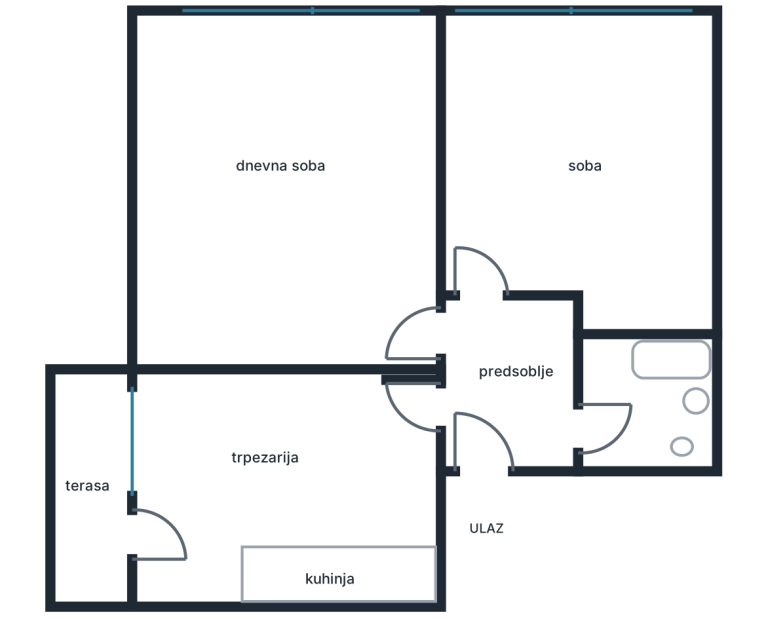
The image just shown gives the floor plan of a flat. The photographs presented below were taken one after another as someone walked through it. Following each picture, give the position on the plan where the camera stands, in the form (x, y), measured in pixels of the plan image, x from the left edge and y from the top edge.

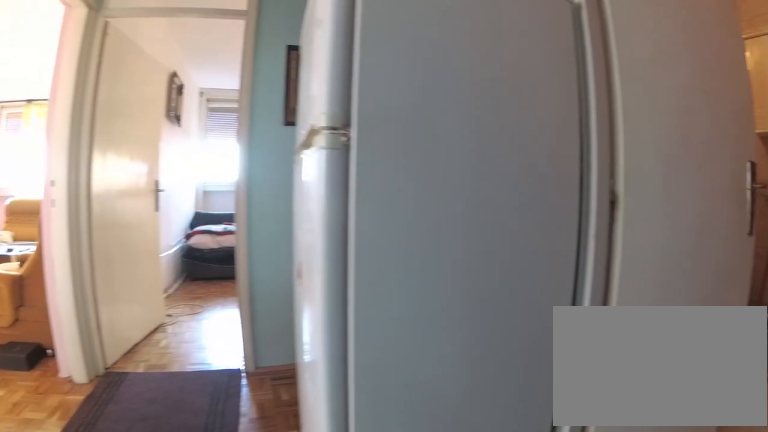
(502, 451)
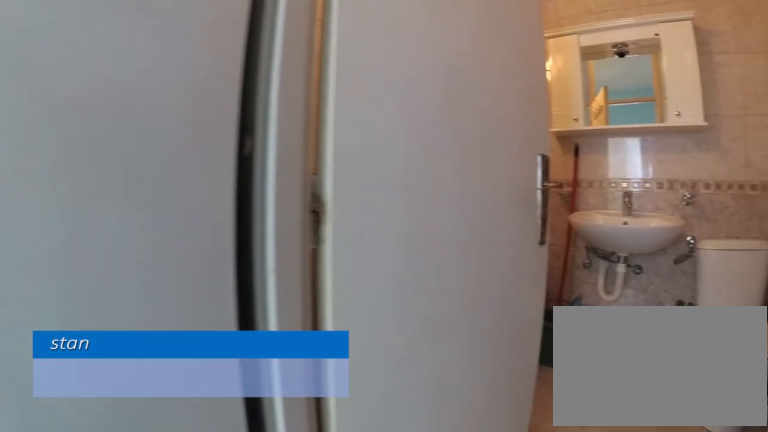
(517, 443)
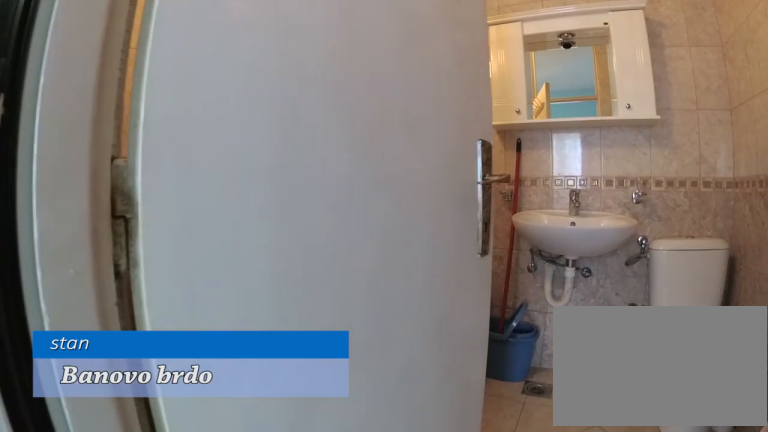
(528, 435)
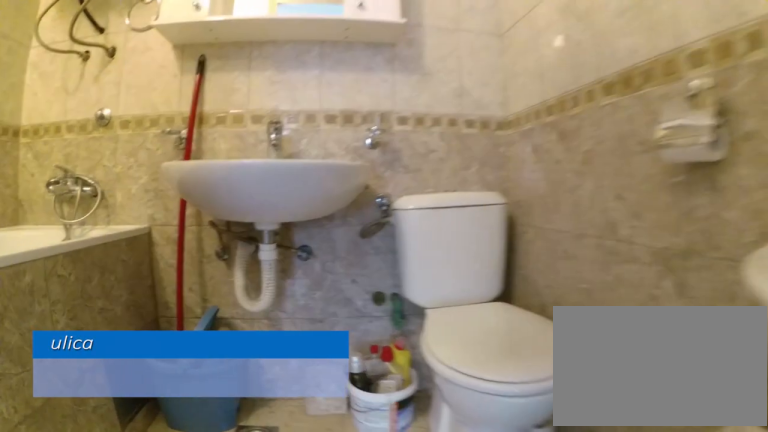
(604, 430)
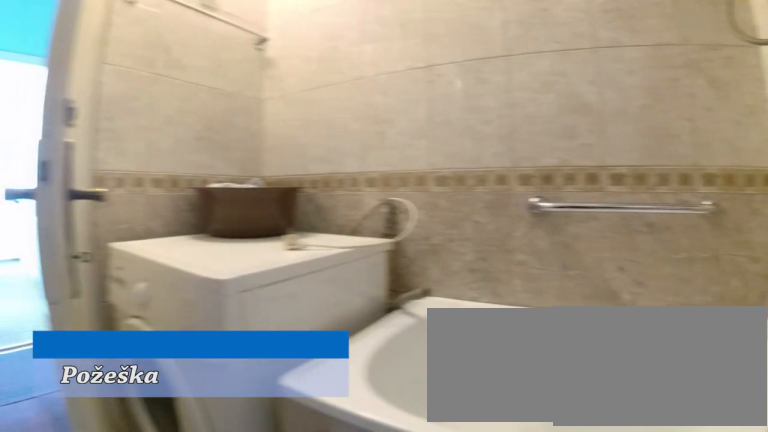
(661, 451)
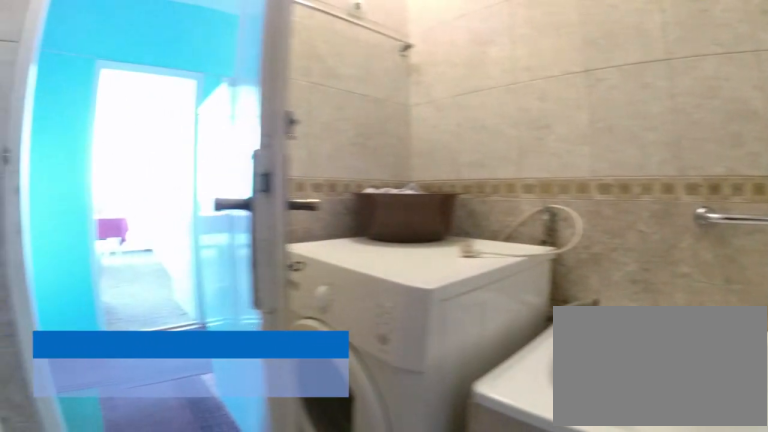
(672, 447)
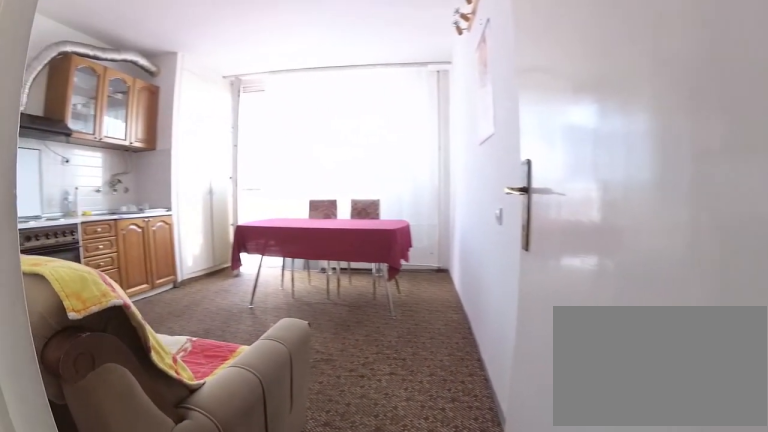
(480, 428)
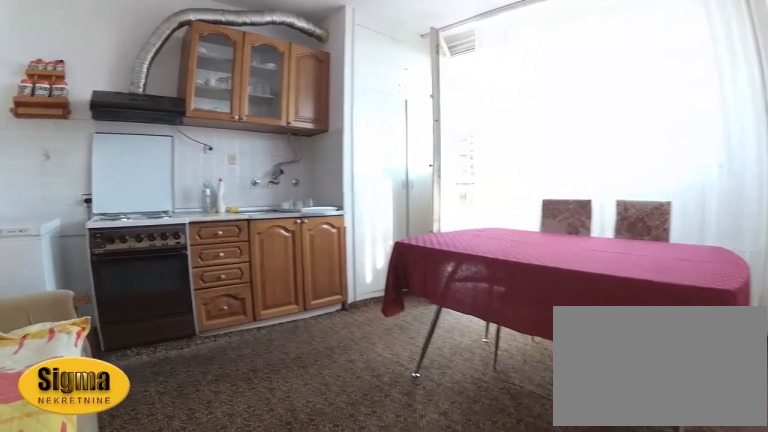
(362, 422)
